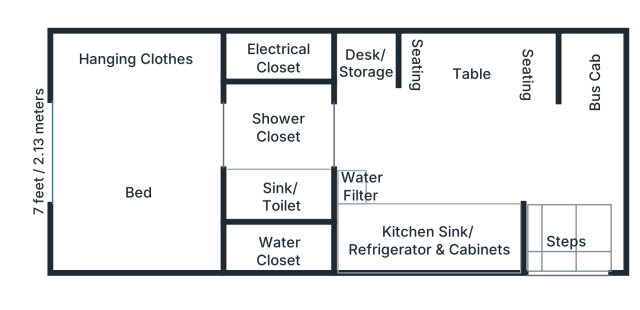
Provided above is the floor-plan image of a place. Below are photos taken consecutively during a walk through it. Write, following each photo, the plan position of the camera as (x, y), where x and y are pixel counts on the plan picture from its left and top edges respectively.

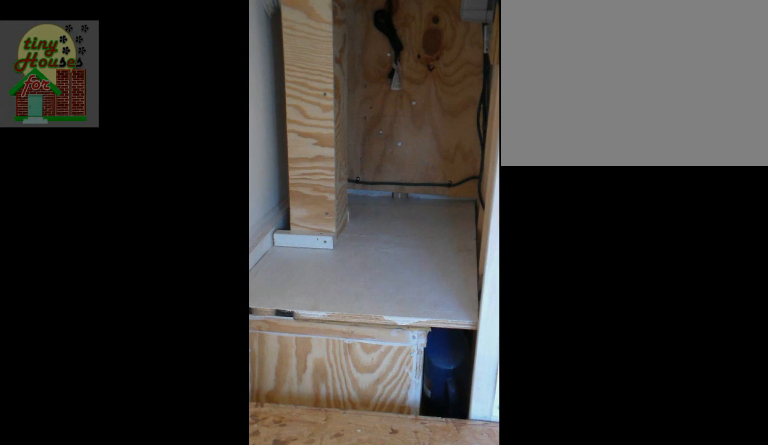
(124, 74)
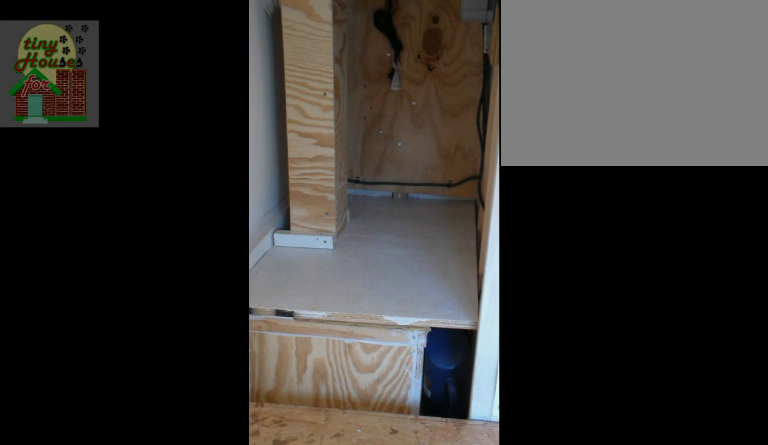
(139, 83)
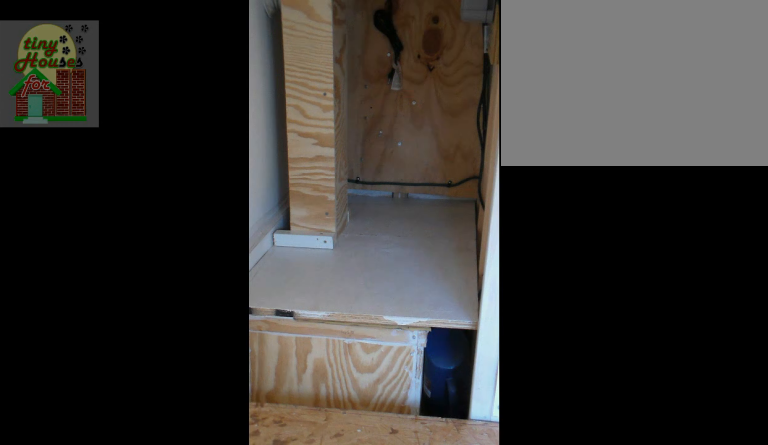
(139, 83)
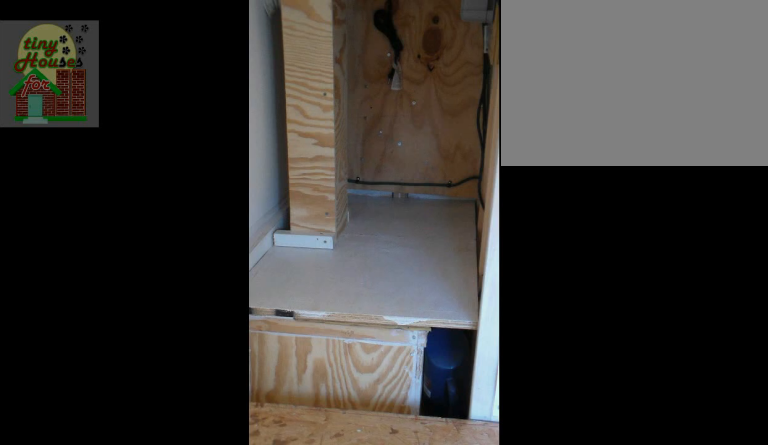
(144, 81)
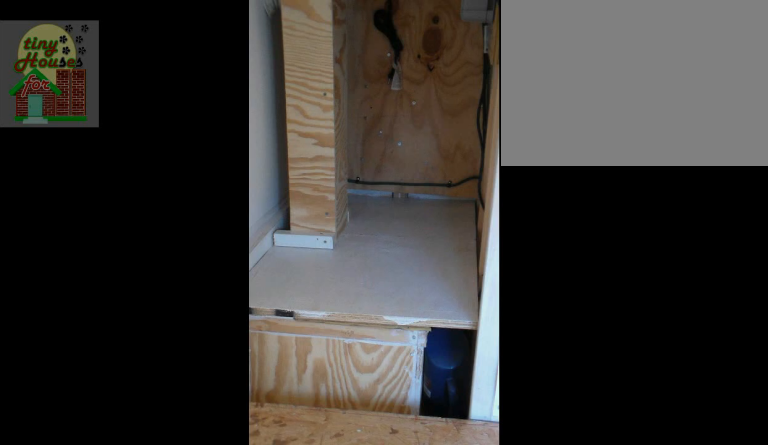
(143, 81)
